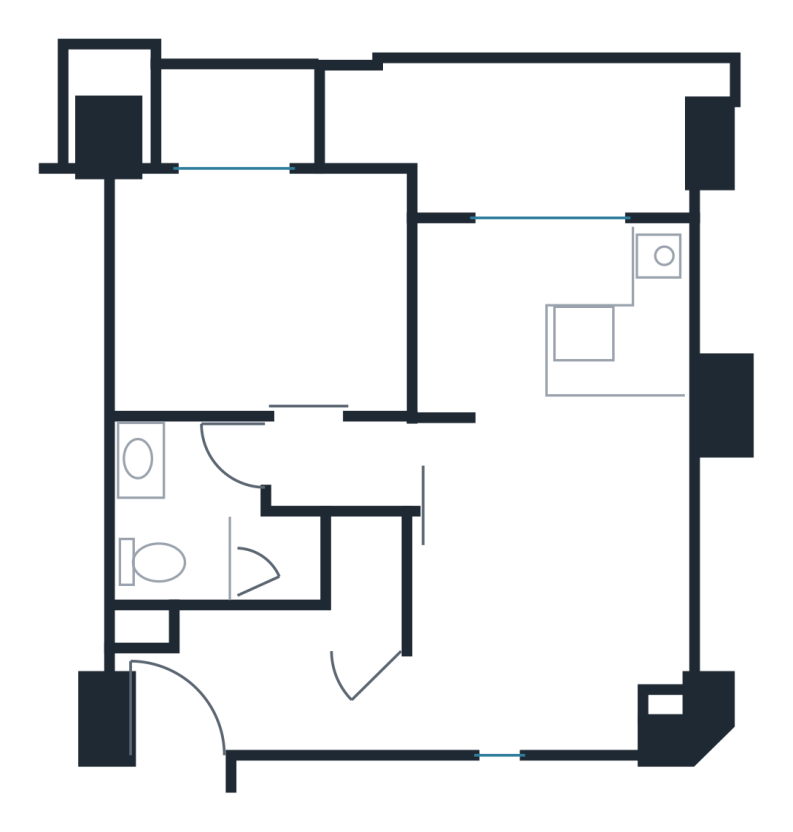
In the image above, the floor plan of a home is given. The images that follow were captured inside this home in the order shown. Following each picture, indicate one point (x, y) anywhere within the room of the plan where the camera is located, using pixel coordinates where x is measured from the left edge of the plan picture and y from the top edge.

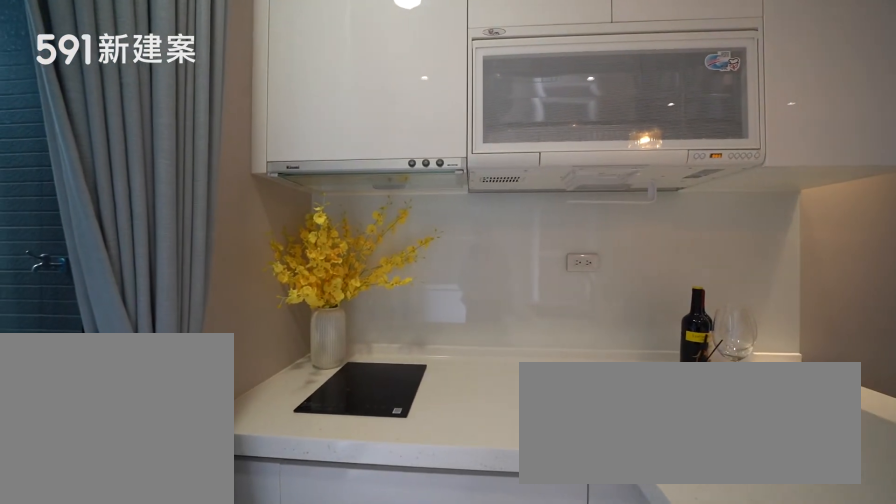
(553, 322)
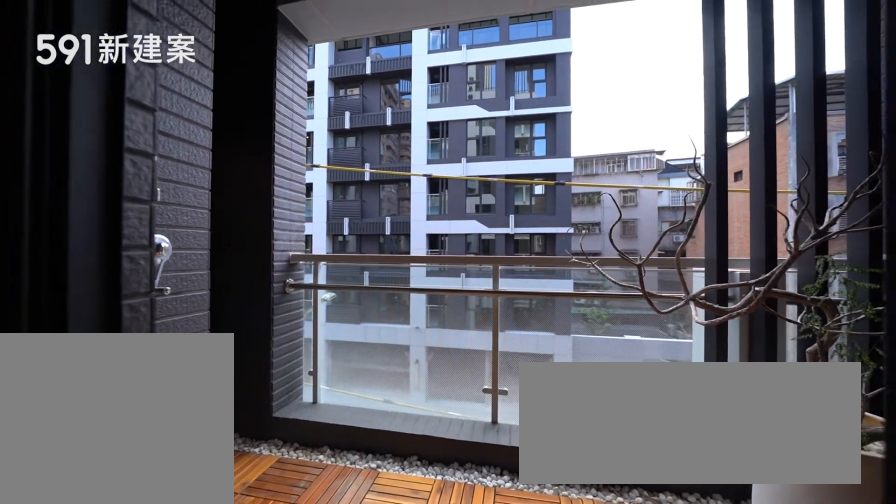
(518, 132)
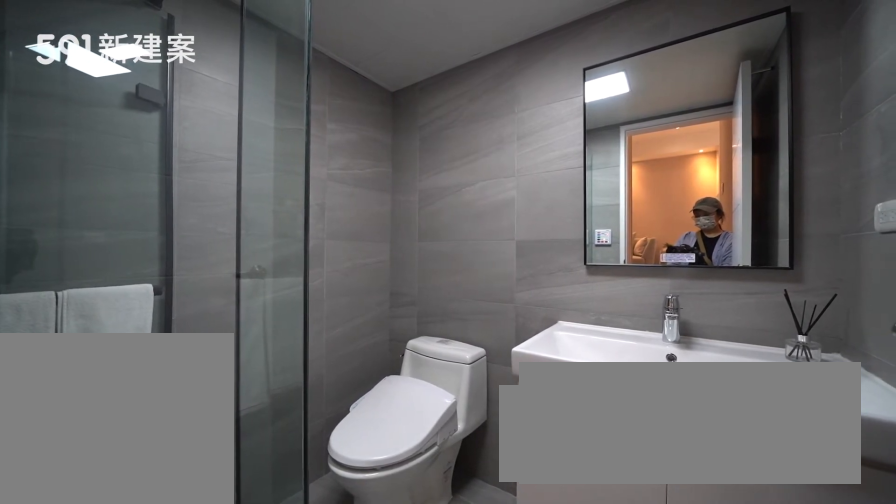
(205, 524)
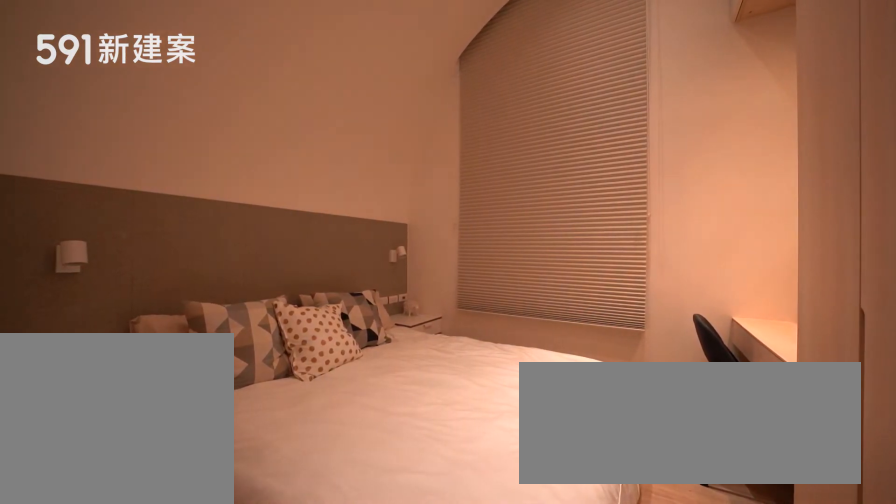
(260, 291)
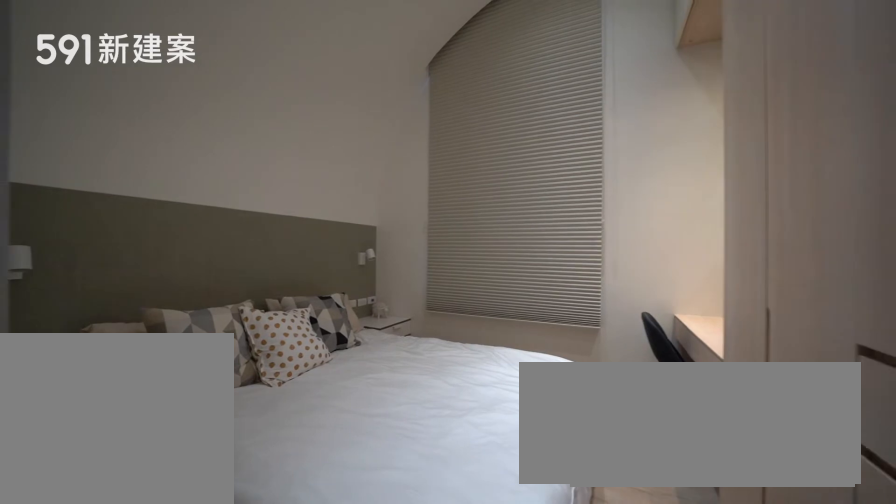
(260, 291)
